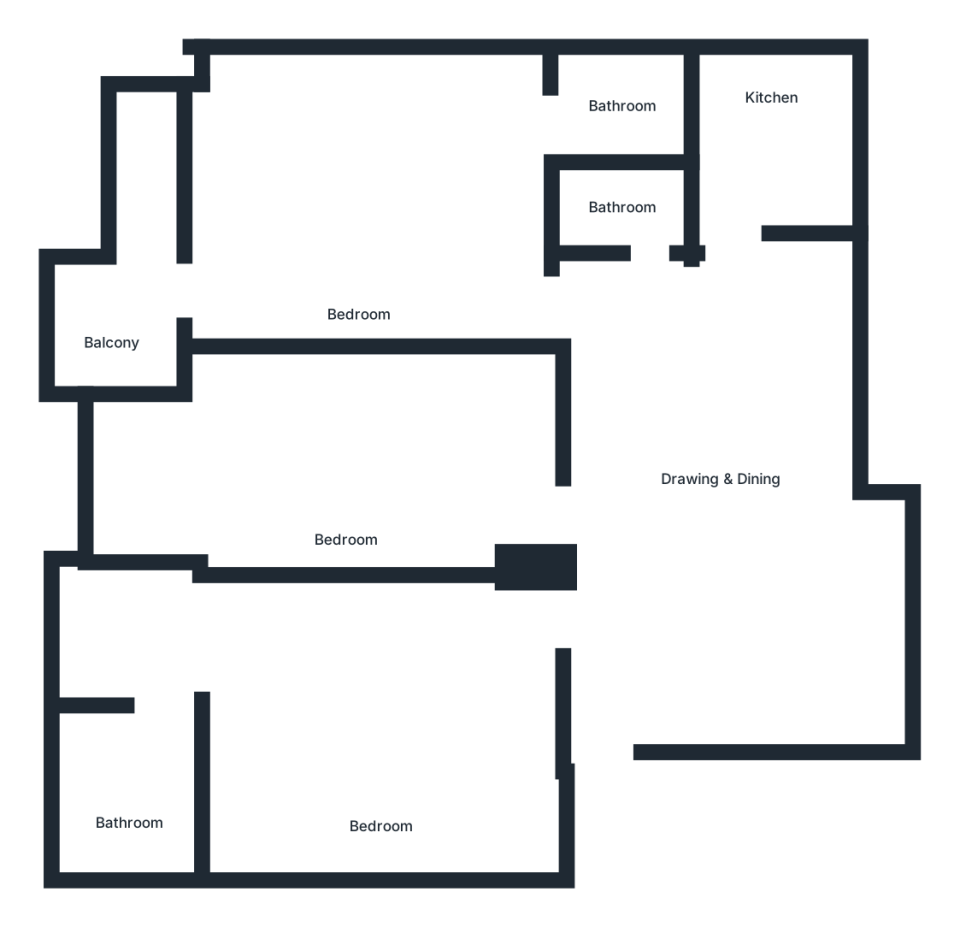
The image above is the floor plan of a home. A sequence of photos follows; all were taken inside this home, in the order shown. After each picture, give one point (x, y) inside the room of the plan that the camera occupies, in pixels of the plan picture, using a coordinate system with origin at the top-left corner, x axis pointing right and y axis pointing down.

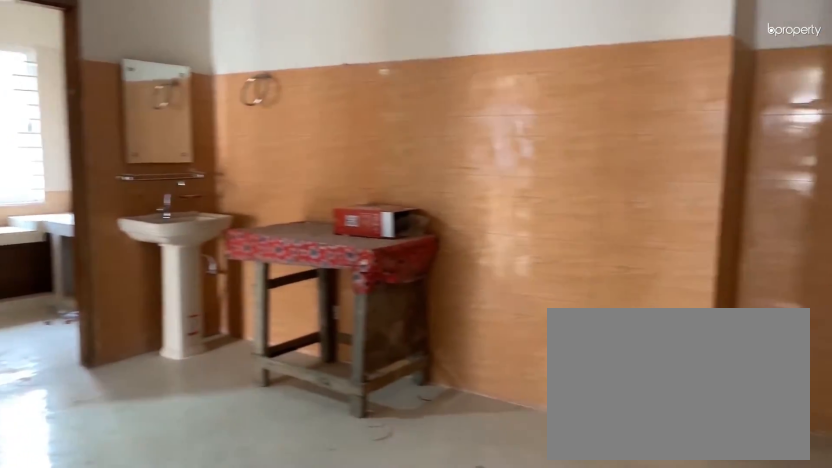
(733, 470)
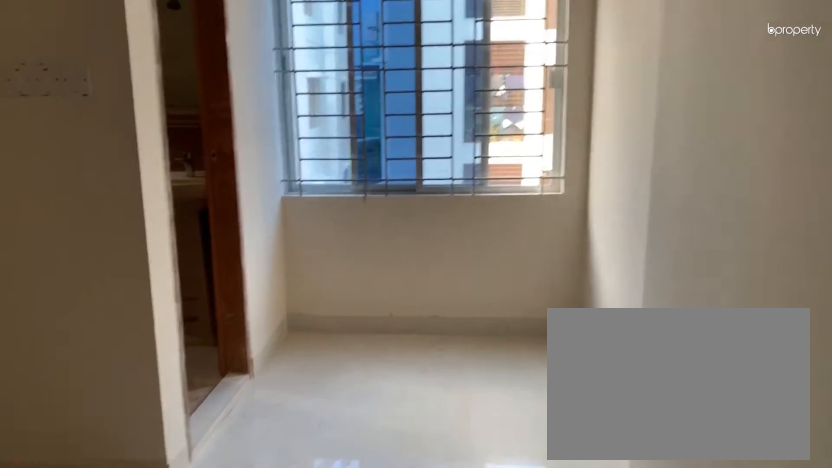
(381, 726)
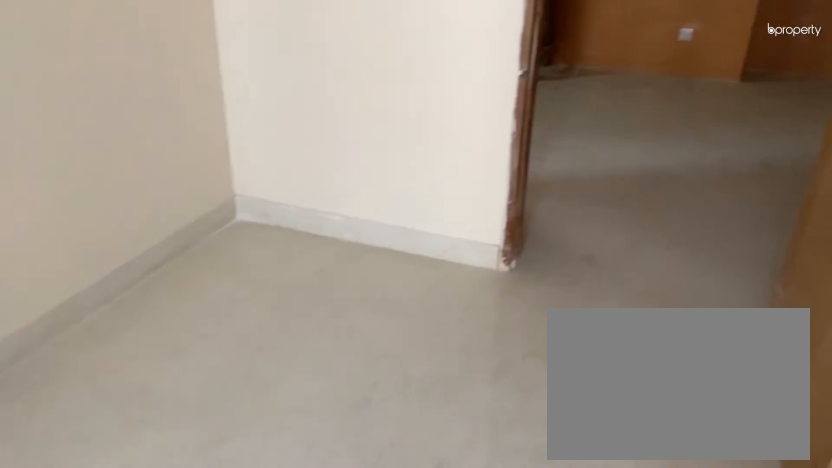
(362, 458)
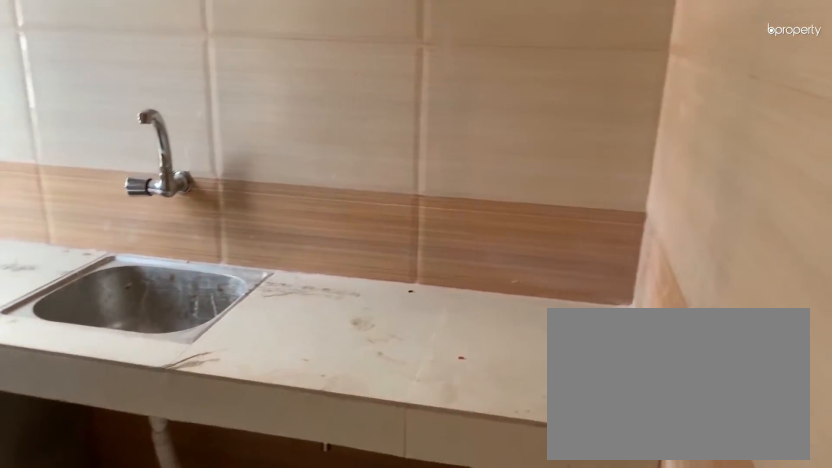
(771, 110)
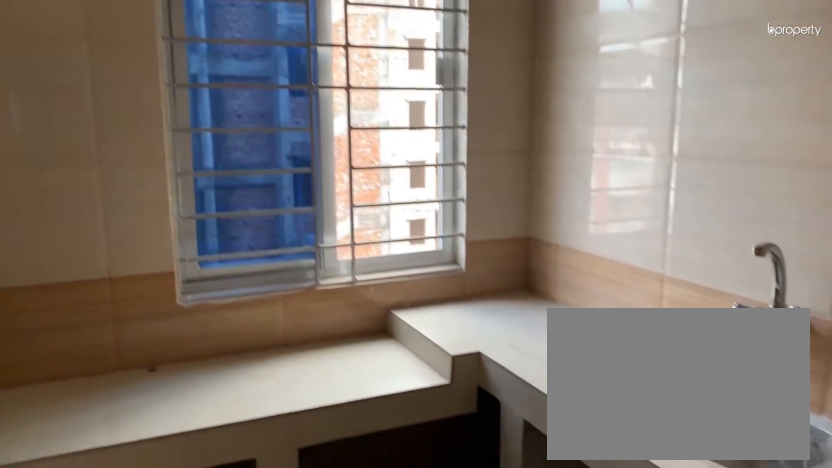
(771, 110)
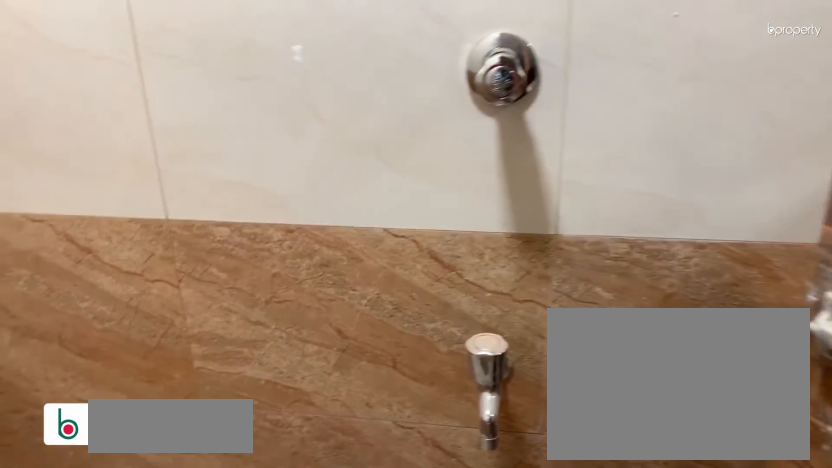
(621, 206)
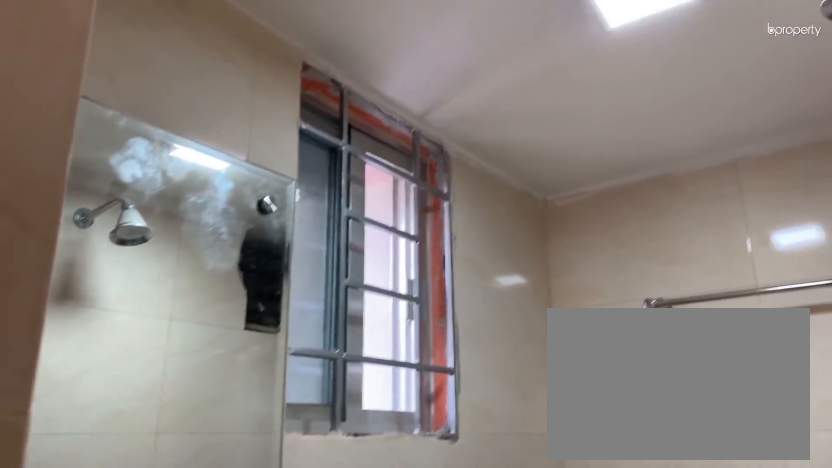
(628, 101)
